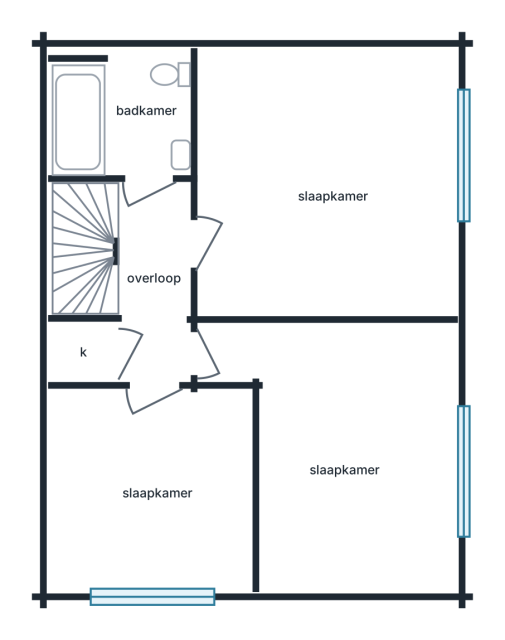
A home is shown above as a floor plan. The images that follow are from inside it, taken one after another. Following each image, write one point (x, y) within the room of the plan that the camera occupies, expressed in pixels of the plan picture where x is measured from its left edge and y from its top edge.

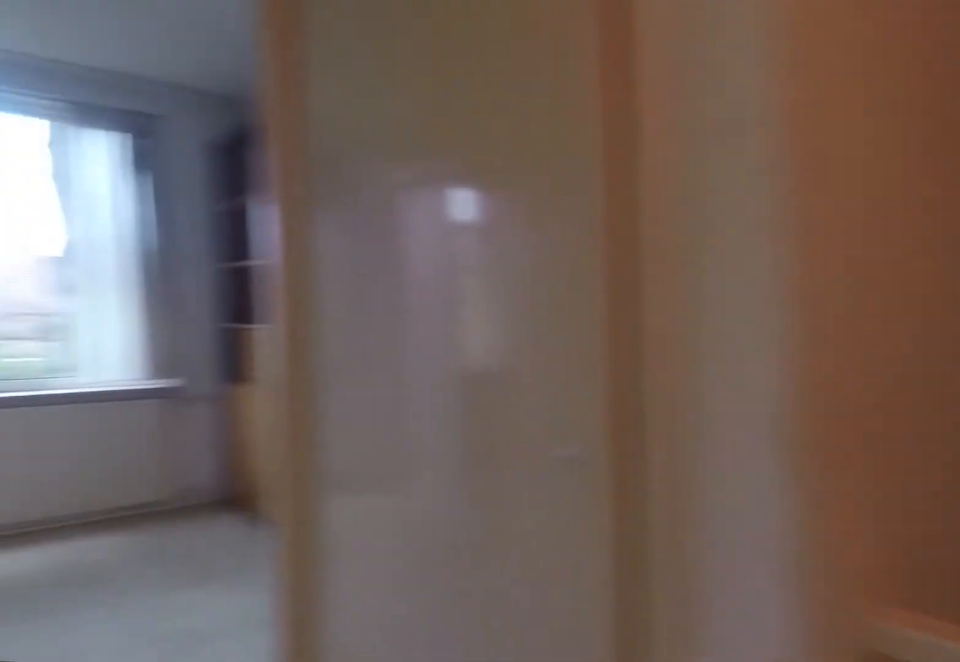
(132, 223)
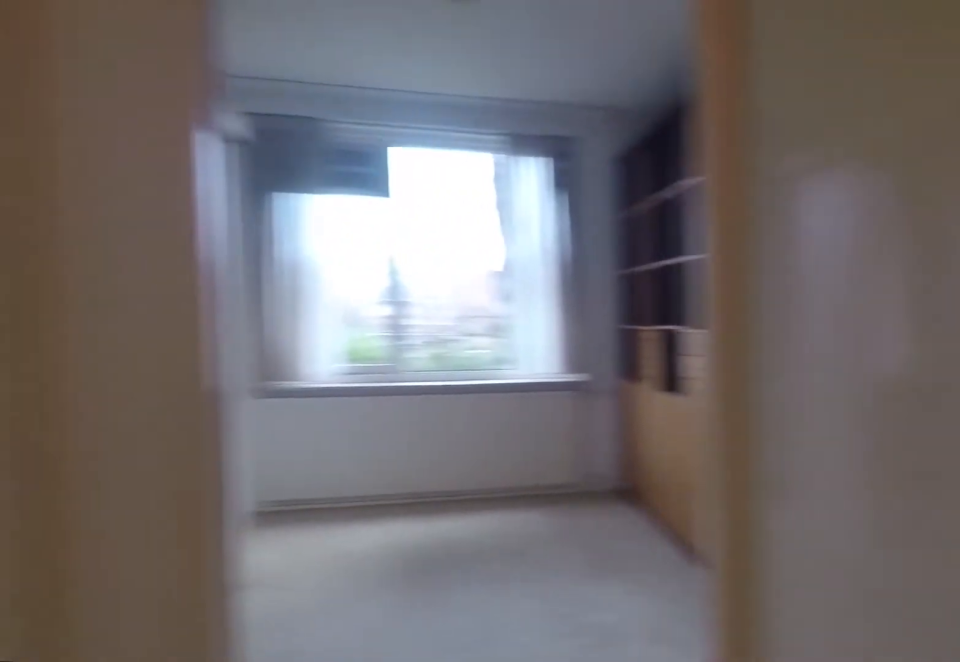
(132, 223)
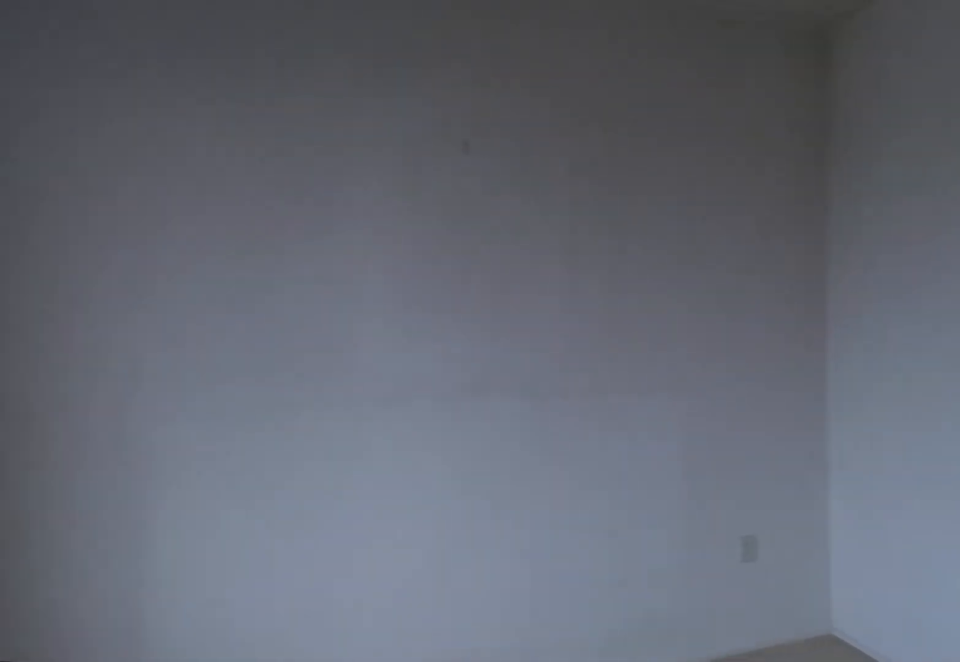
(377, 472)
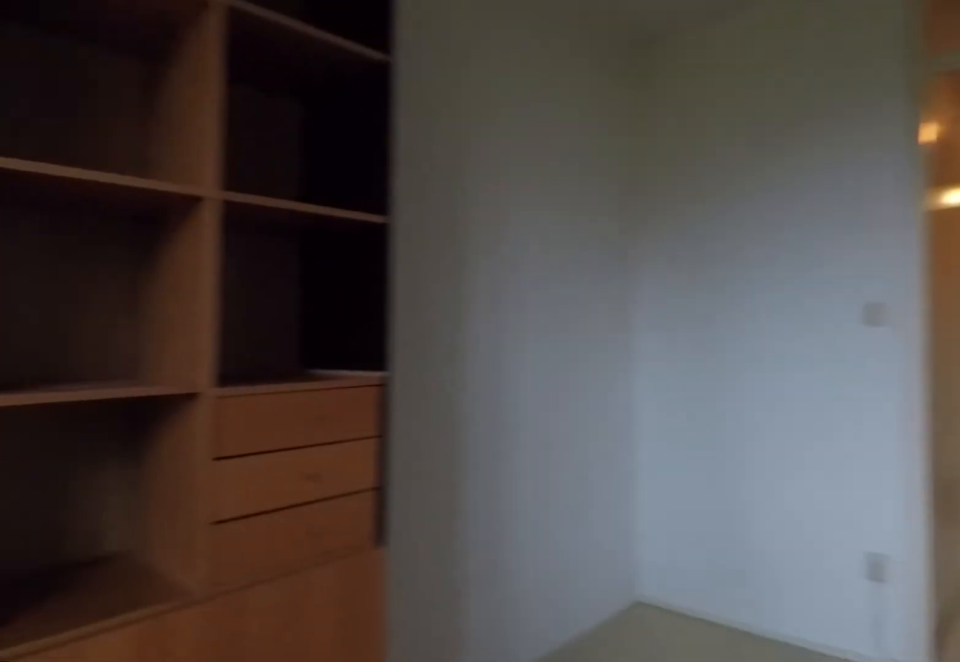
(151, 488)
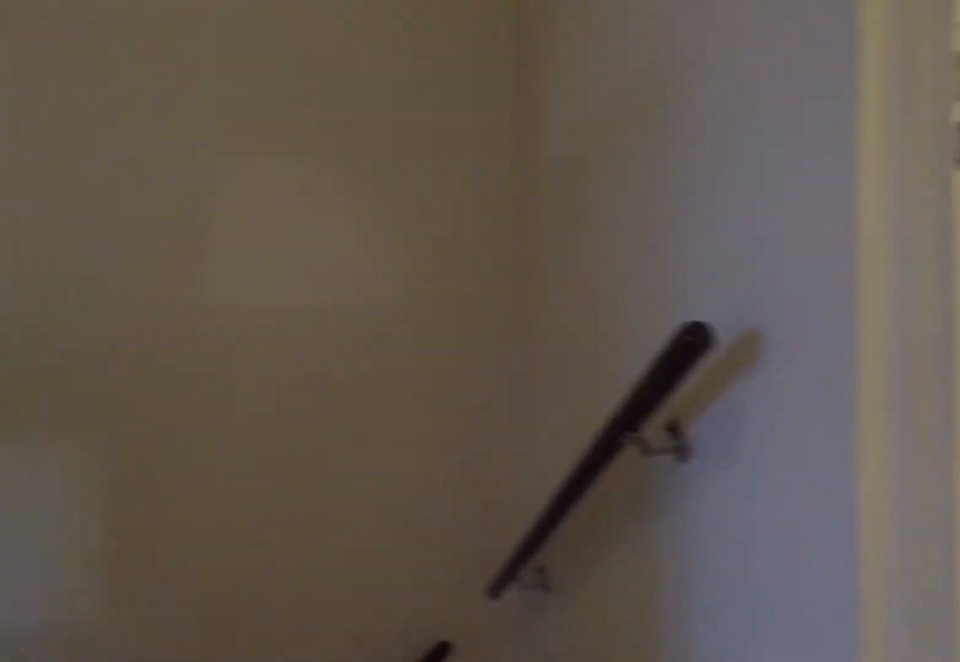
(132, 224)
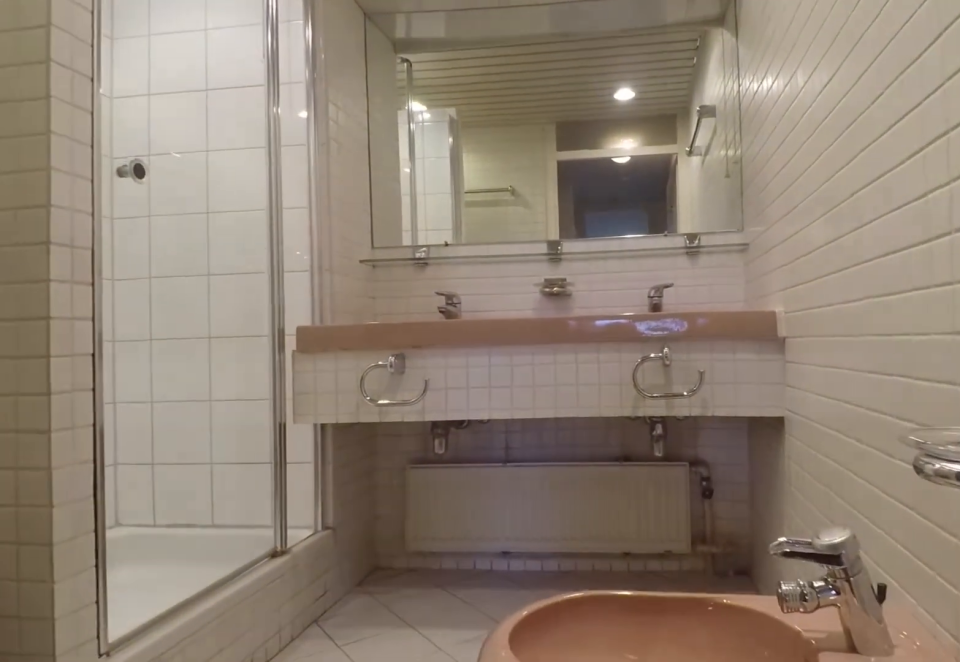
(120, 118)
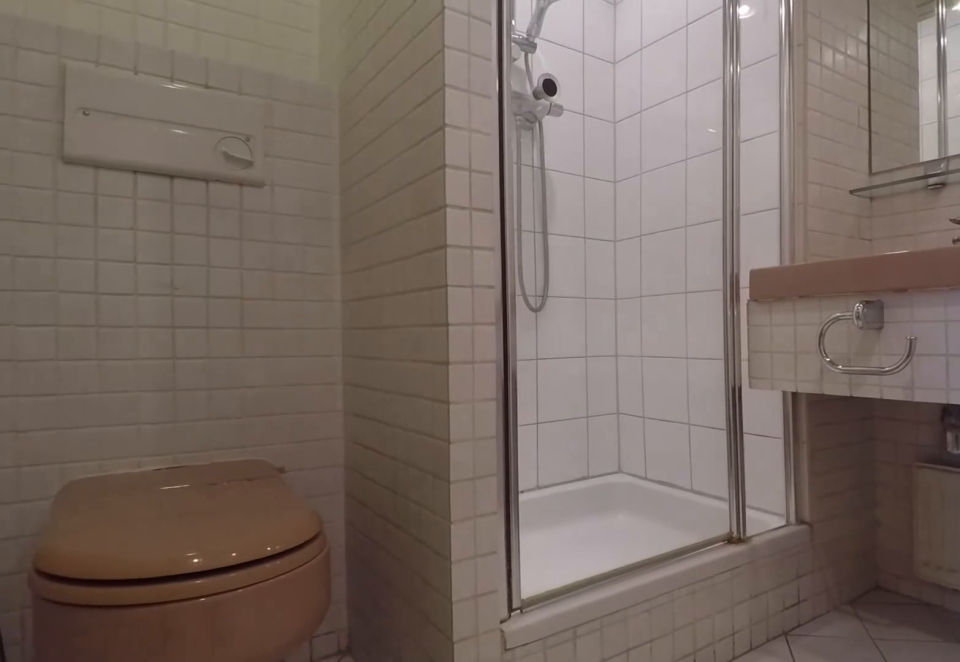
(120, 118)
